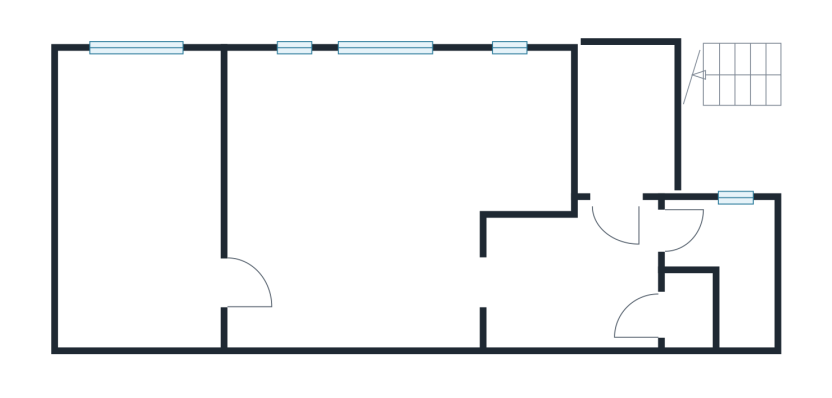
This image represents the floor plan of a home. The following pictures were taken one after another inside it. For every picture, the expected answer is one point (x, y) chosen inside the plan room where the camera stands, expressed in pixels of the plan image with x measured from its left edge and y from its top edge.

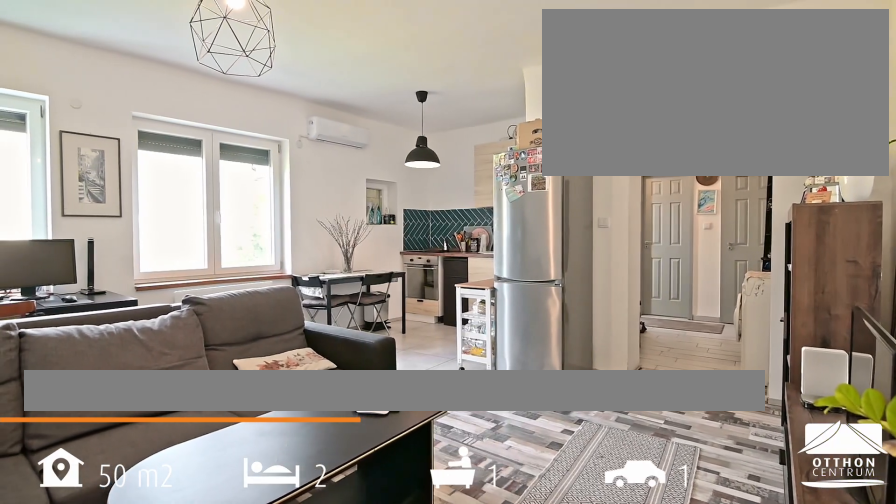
(354, 194)
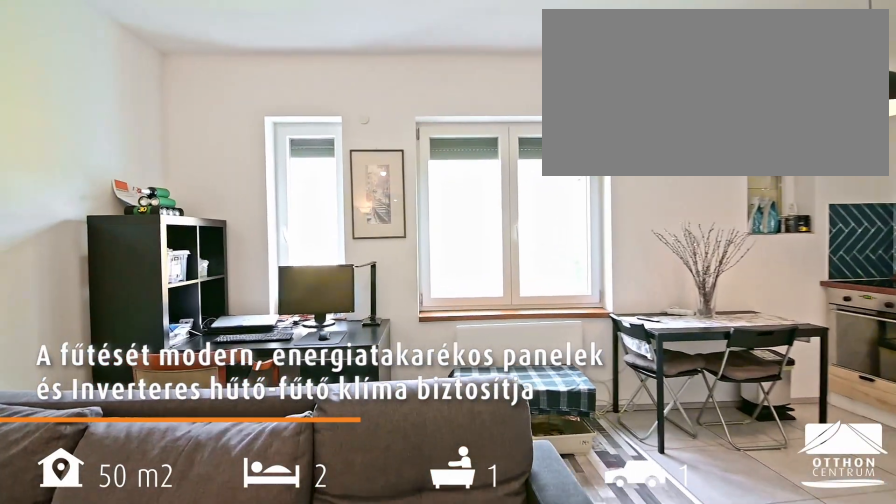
(354, 194)
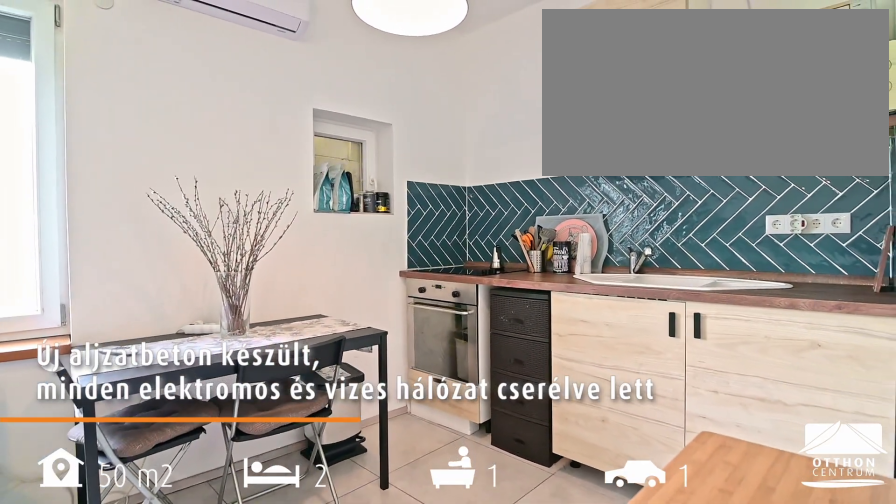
(518, 129)
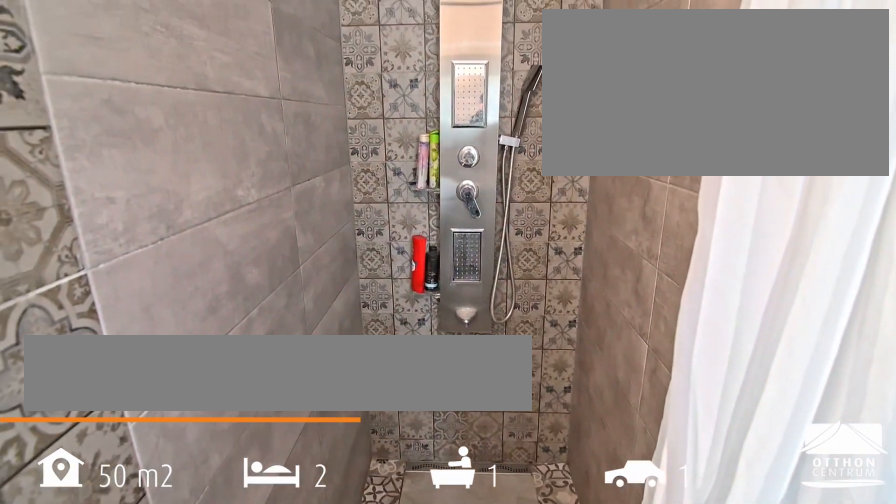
(737, 243)
